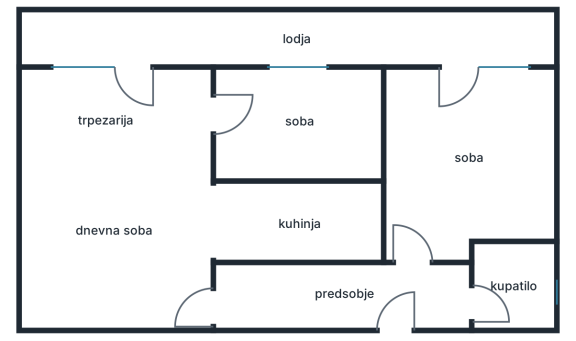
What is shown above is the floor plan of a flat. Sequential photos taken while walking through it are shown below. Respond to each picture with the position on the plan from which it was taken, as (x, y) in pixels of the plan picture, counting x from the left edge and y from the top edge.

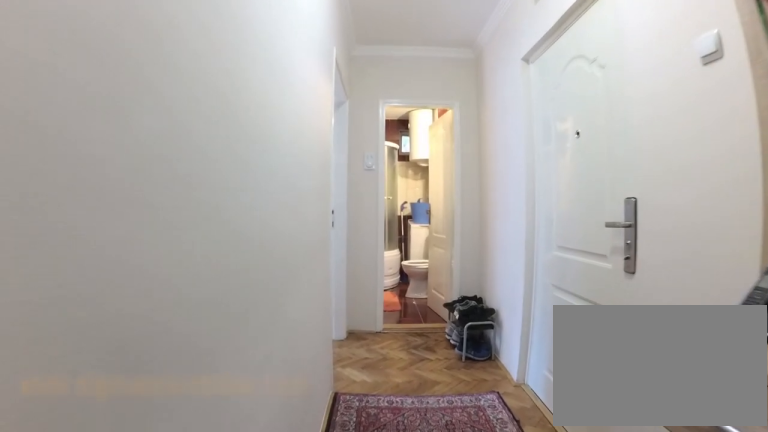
(289, 292)
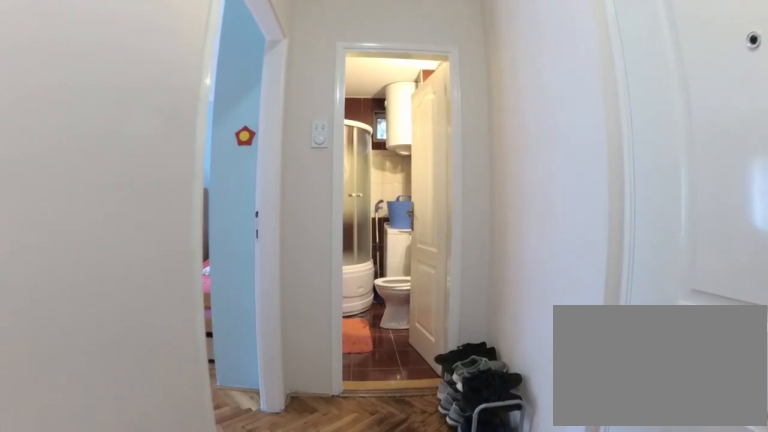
(363, 293)
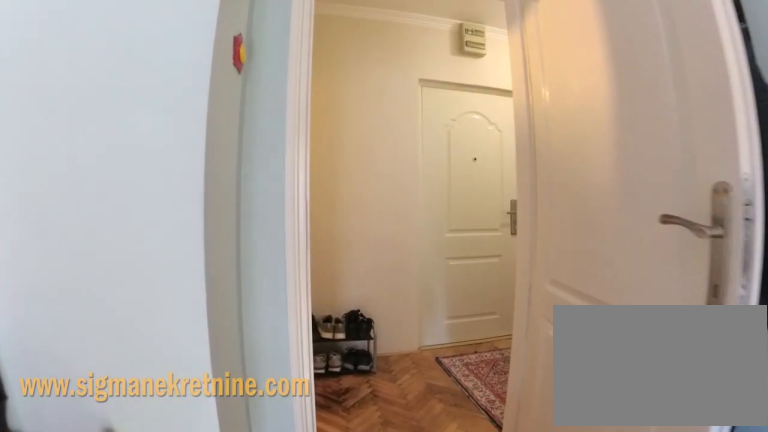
(416, 205)
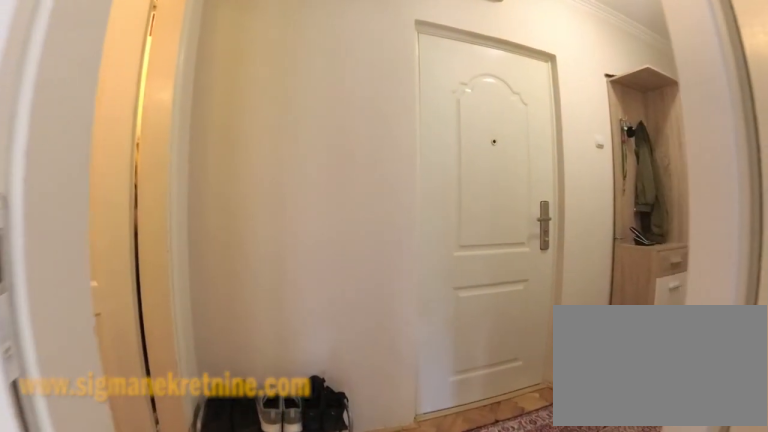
(416, 239)
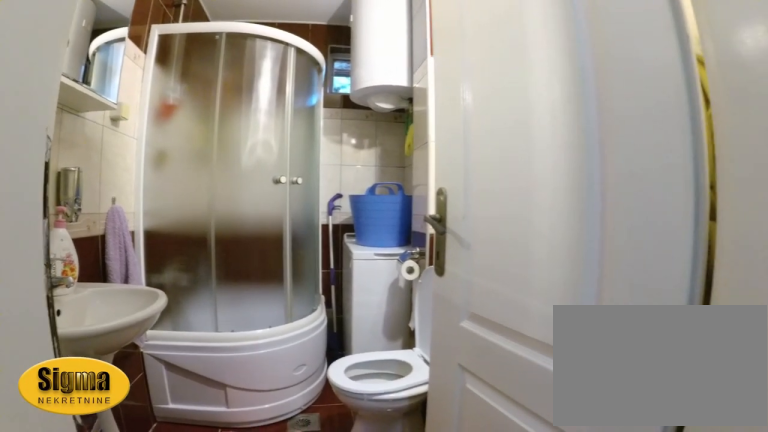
(430, 293)
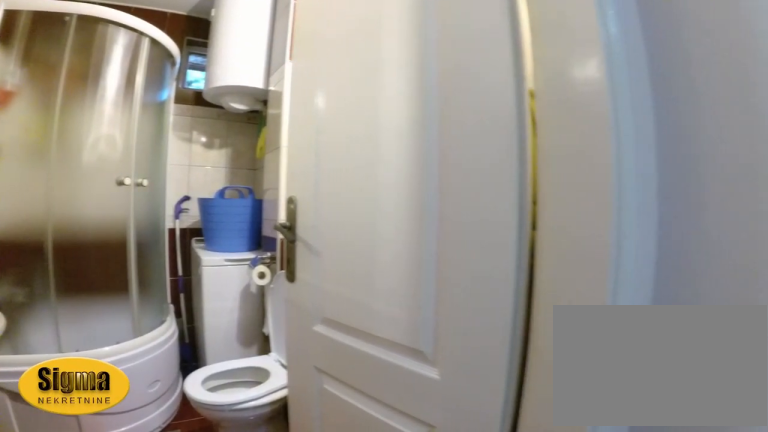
(419, 289)
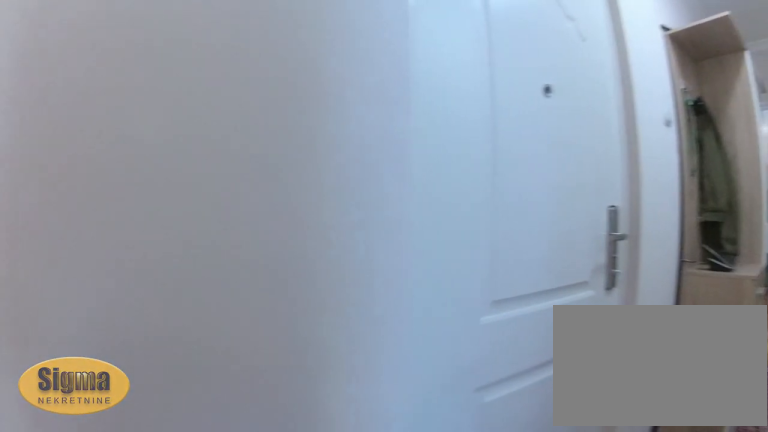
(440, 284)
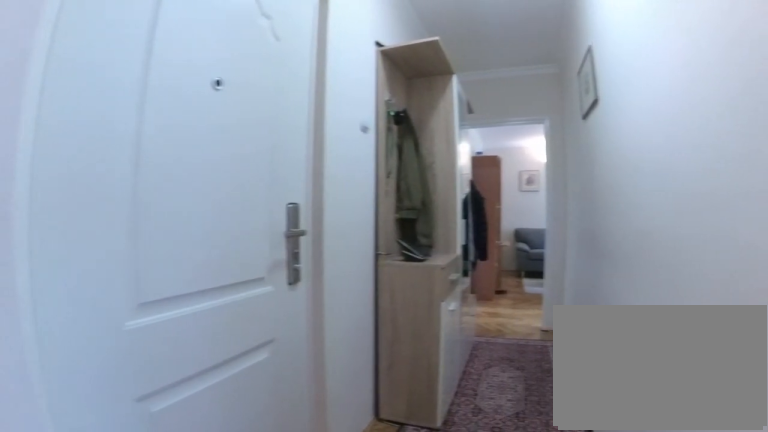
(445, 294)
